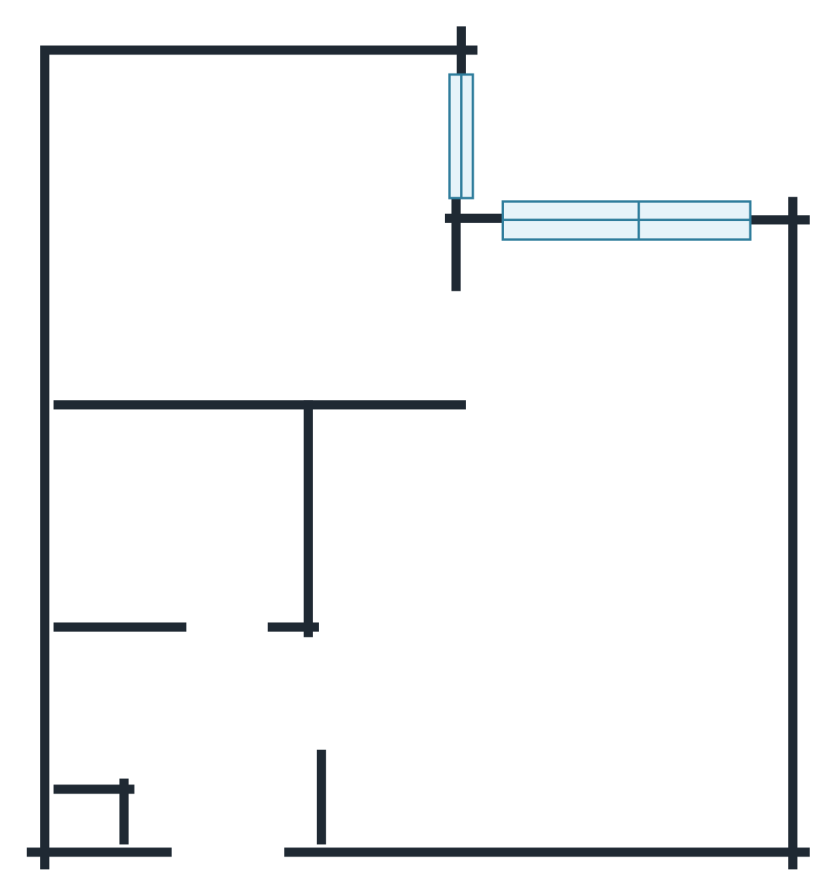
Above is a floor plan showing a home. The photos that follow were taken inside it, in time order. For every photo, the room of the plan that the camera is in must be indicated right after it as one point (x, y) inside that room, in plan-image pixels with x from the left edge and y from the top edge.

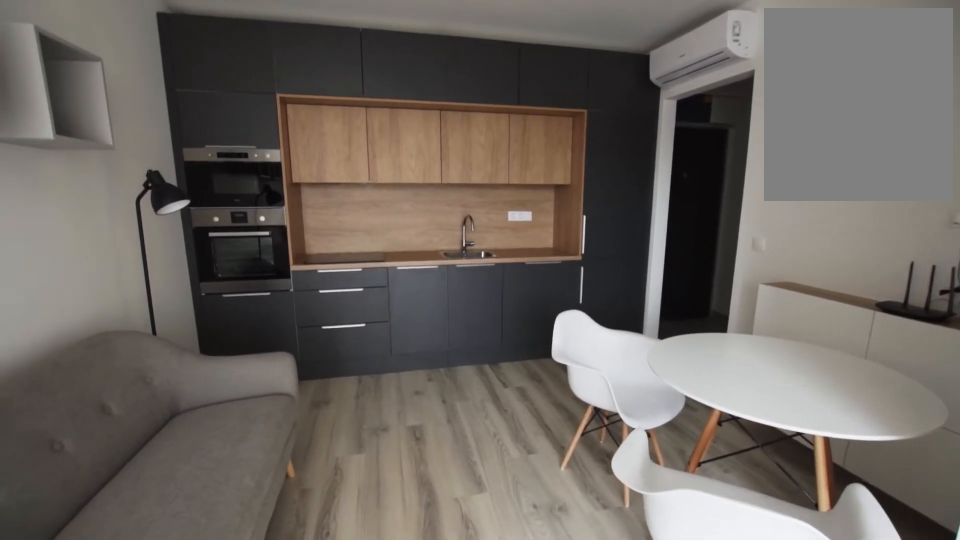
(537, 576)
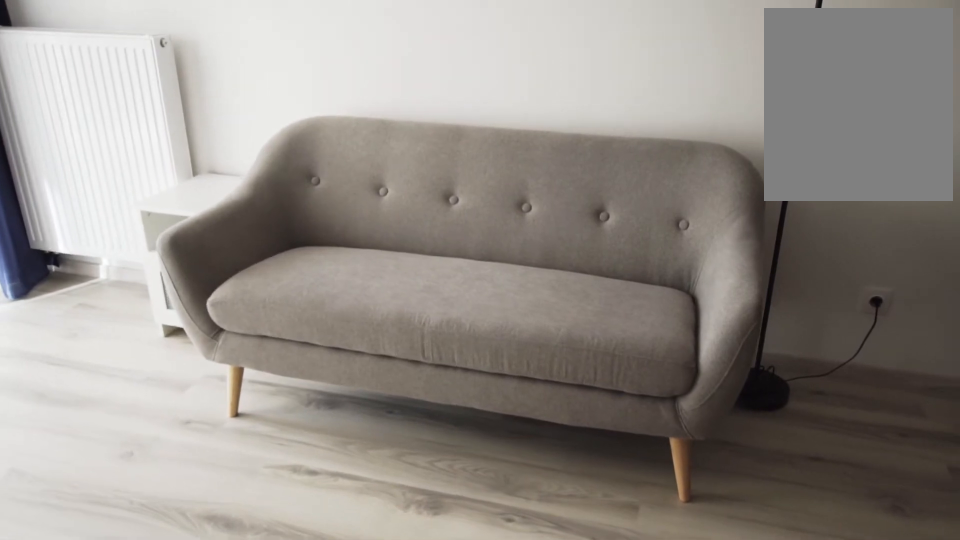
(537, 577)
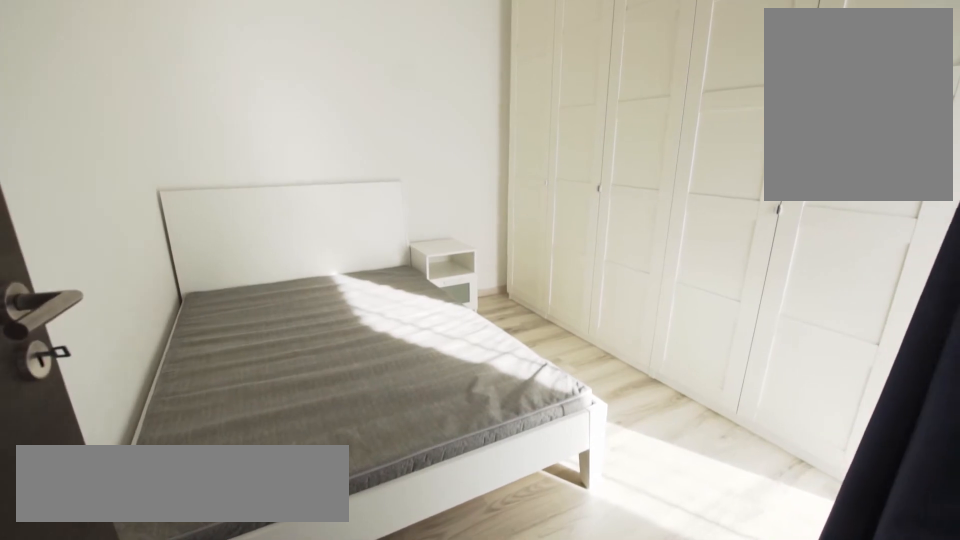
(243, 214)
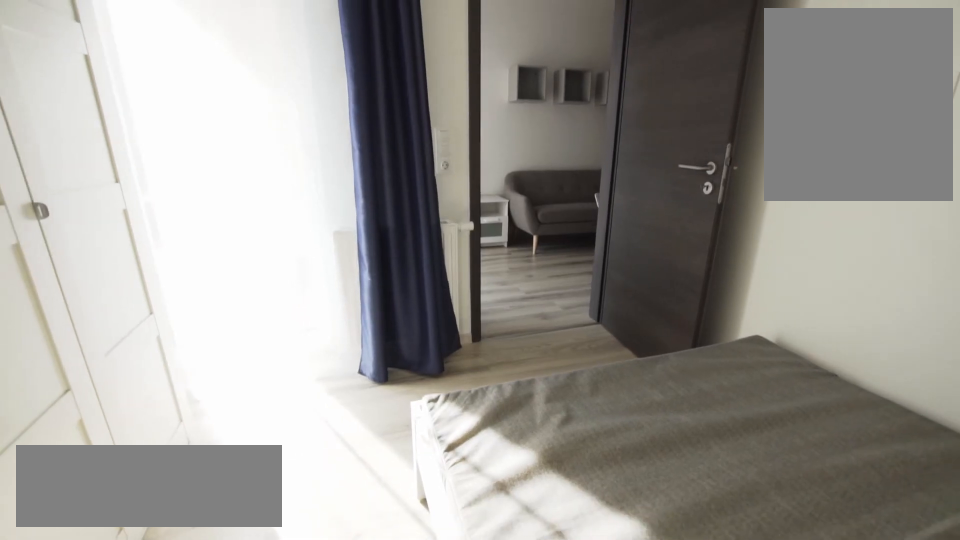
(242, 216)
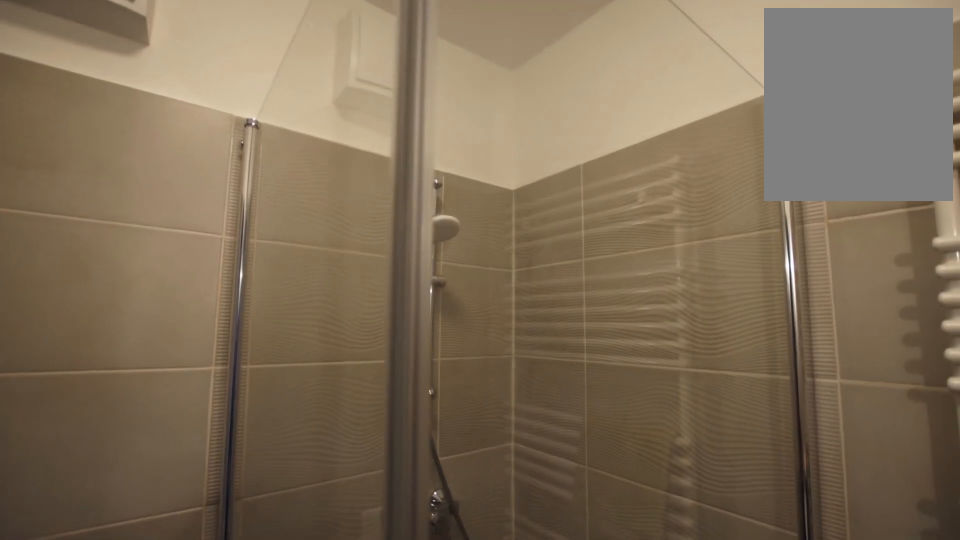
(159, 523)
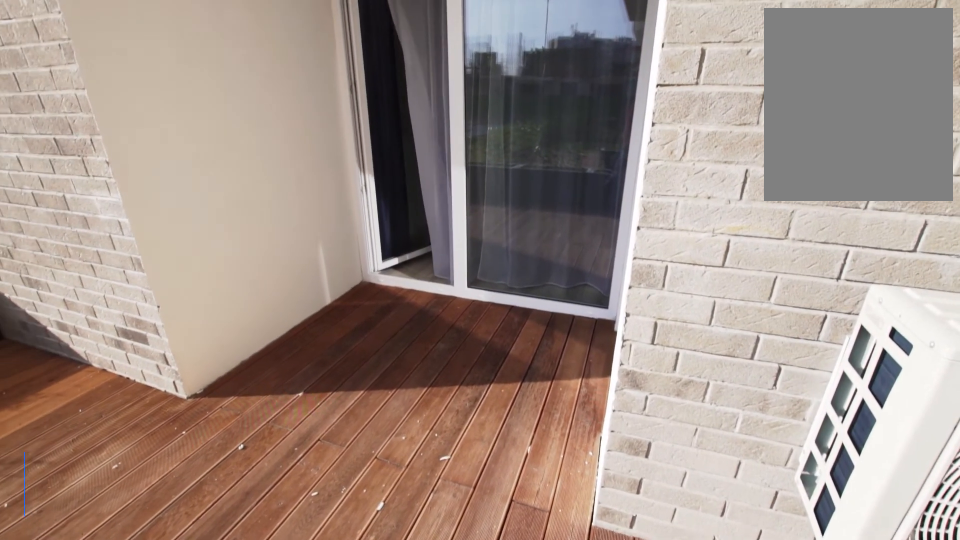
(634, 110)
